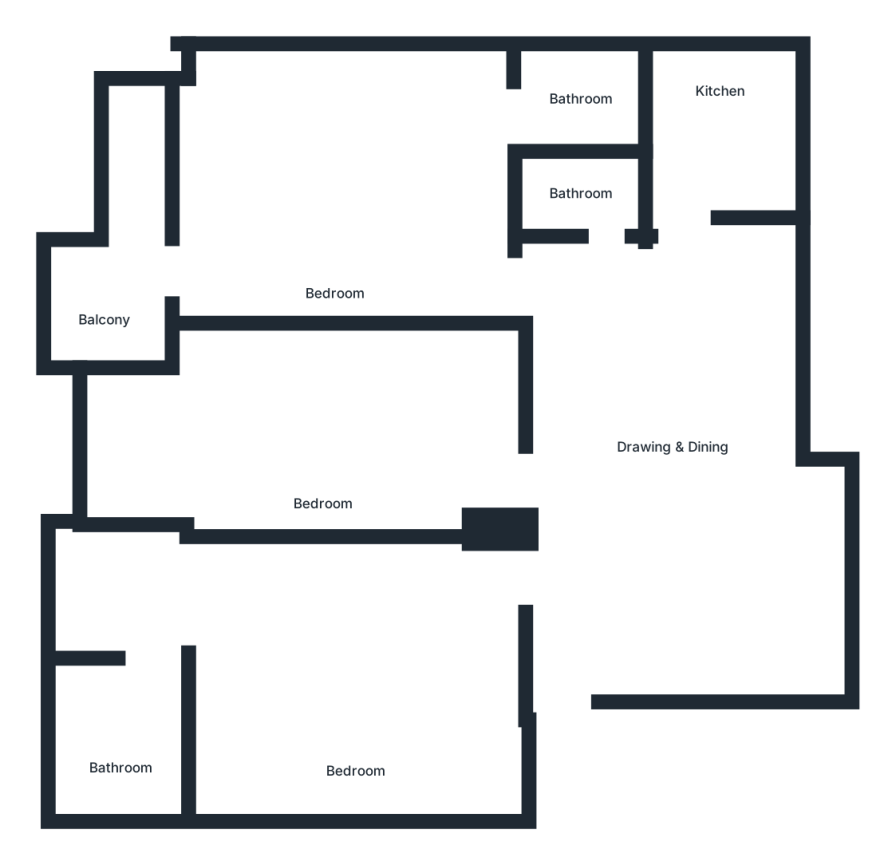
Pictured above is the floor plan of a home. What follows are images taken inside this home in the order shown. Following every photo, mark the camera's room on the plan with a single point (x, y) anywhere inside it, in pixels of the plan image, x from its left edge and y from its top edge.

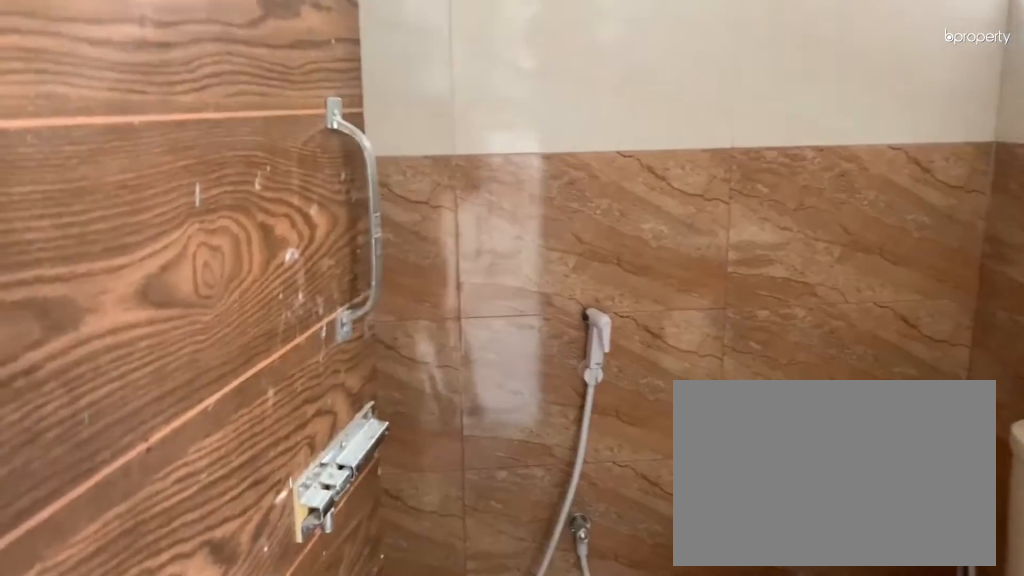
(158, 647)
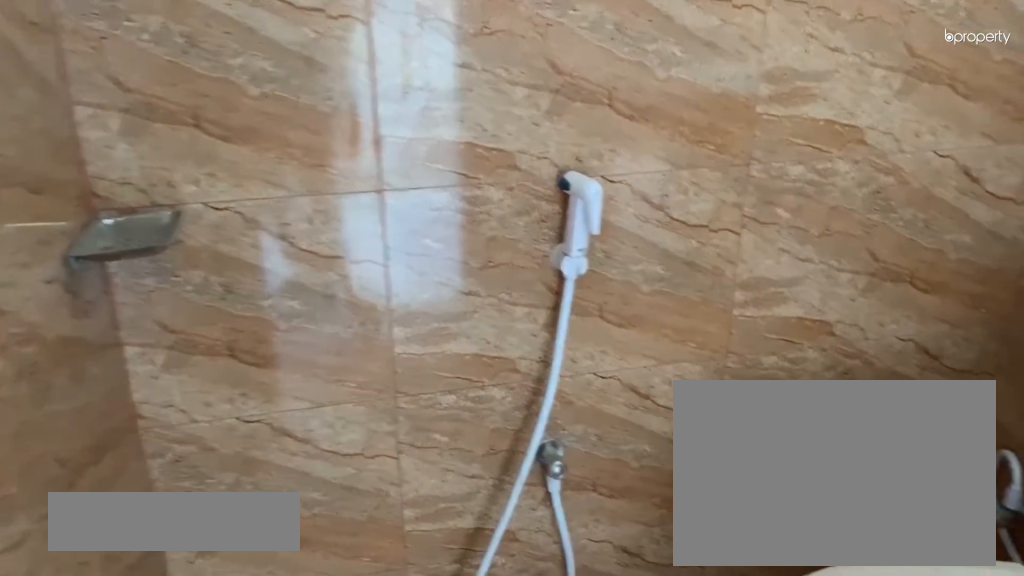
(117, 774)
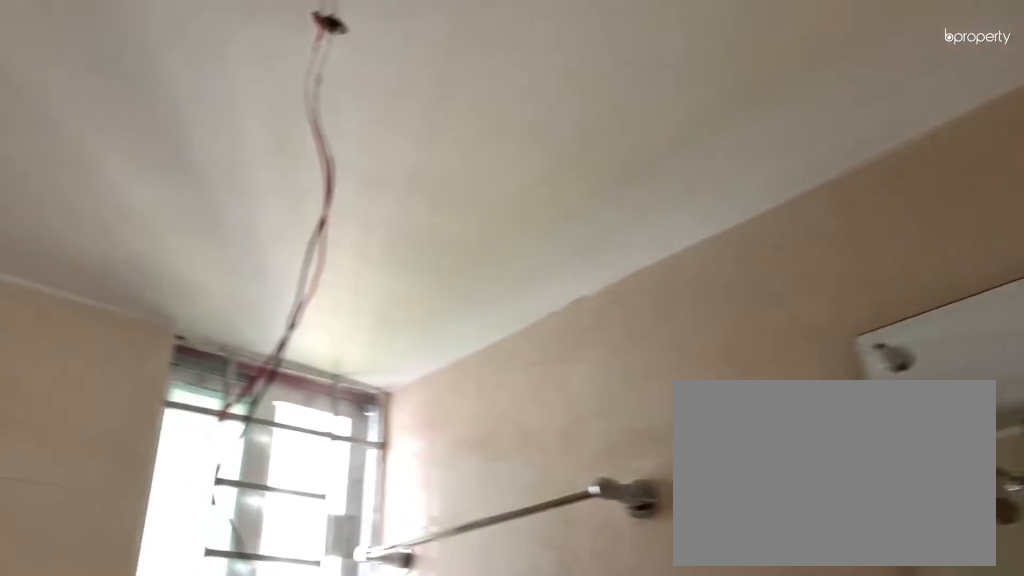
(116, 774)
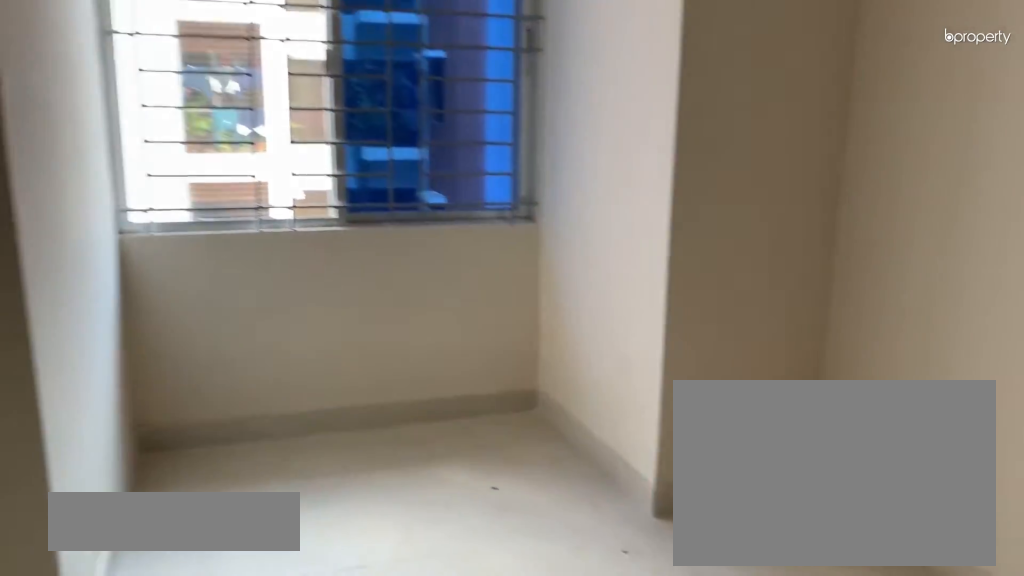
(338, 427)
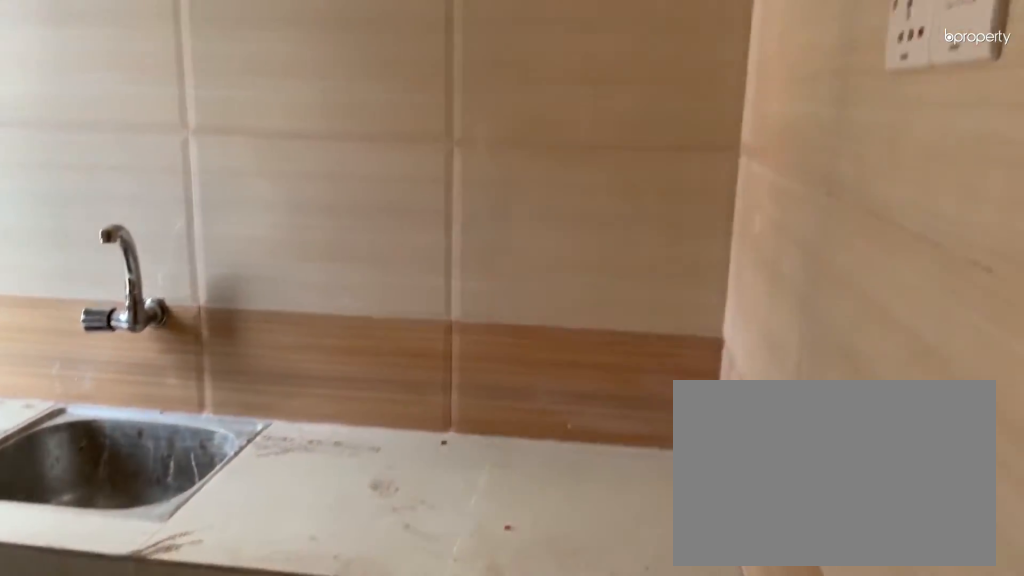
(720, 103)
